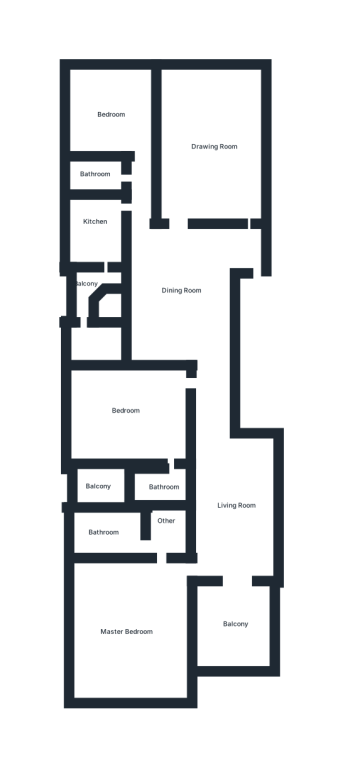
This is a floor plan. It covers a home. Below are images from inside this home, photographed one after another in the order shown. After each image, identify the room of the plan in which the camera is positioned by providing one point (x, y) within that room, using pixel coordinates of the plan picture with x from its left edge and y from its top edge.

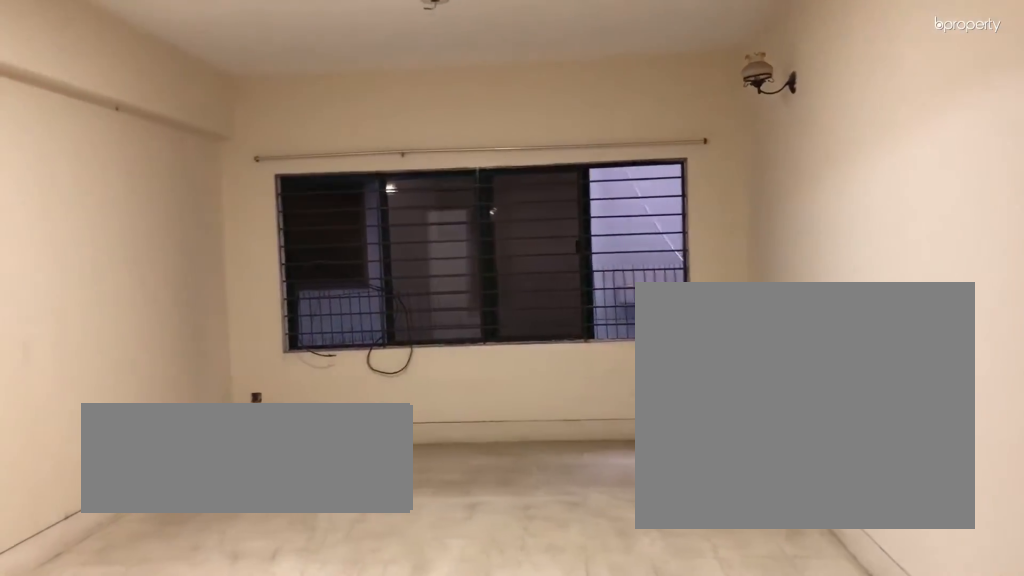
(202, 149)
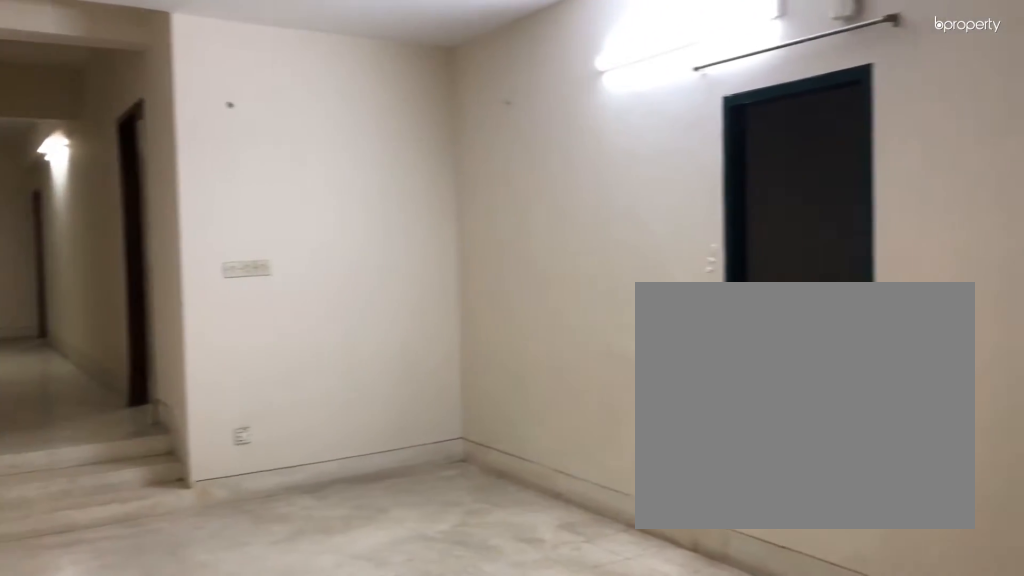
(181, 283)
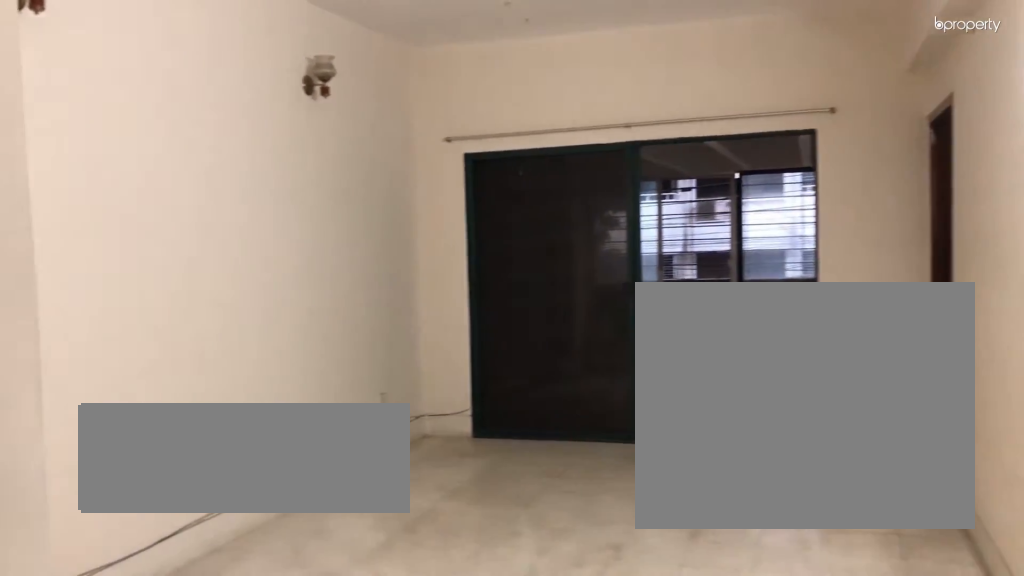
(238, 507)
